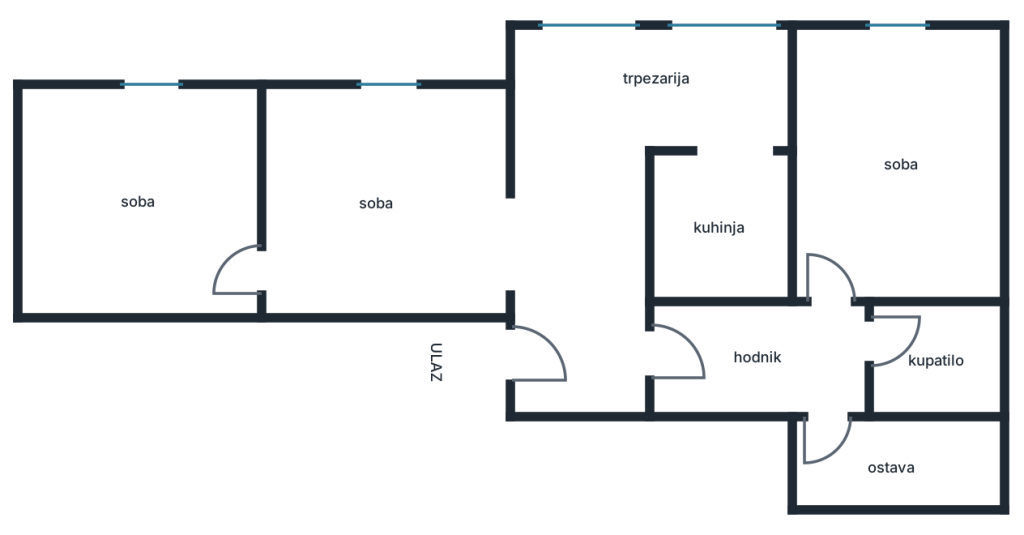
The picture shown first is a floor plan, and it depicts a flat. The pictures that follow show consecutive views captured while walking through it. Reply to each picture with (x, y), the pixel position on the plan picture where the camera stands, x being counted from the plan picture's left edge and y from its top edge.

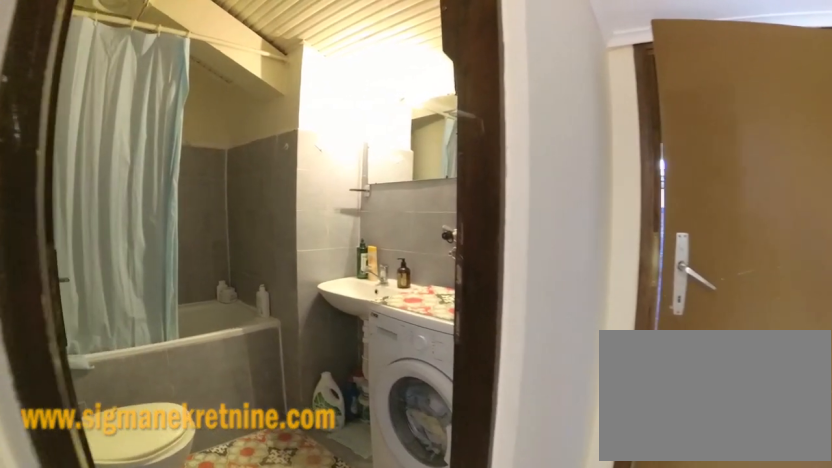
(837, 304)
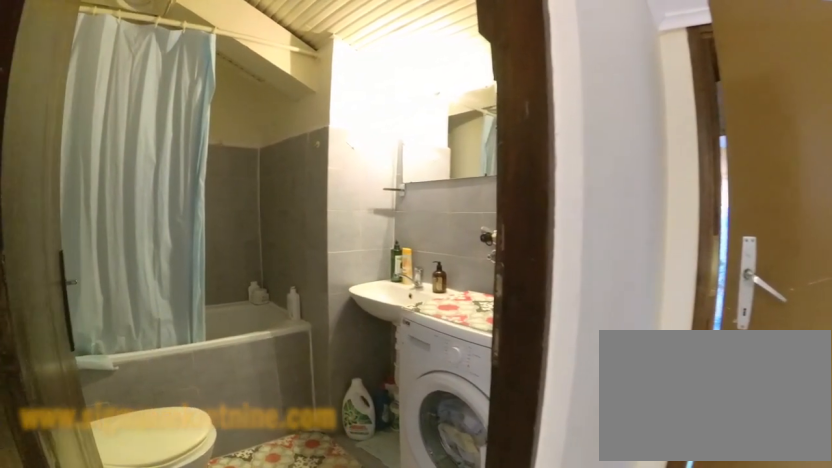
(834, 308)
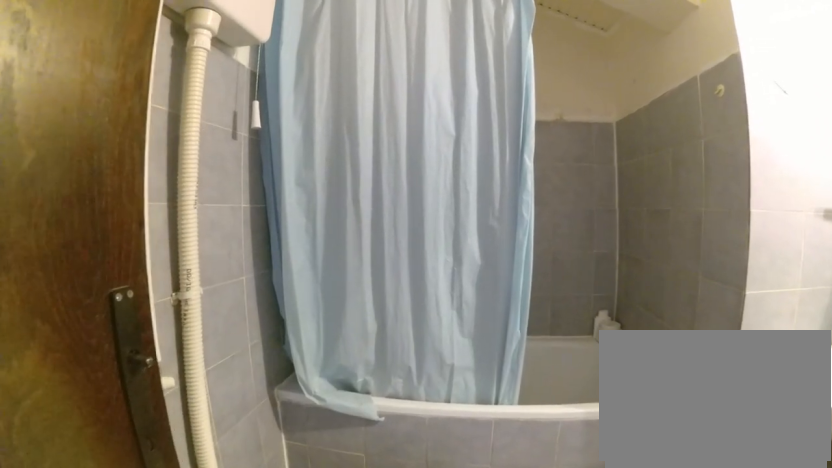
(874, 354)
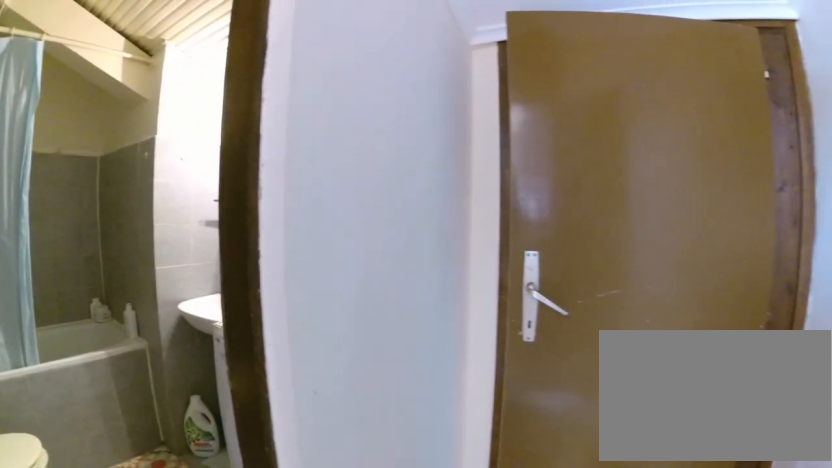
(831, 338)
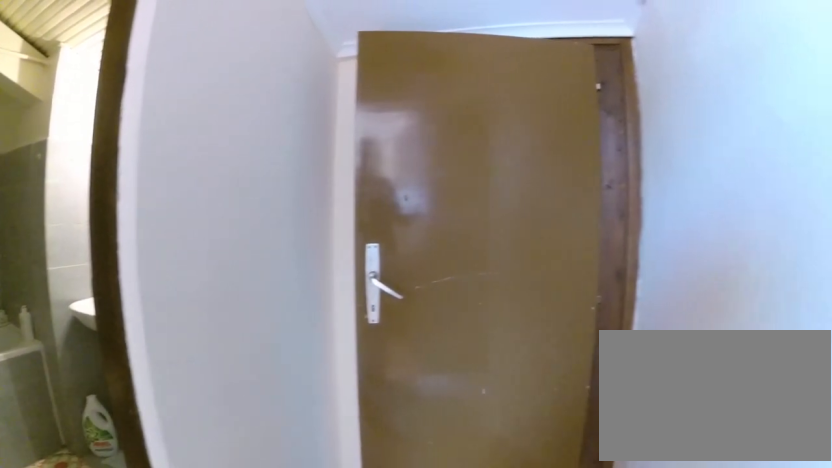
(834, 336)
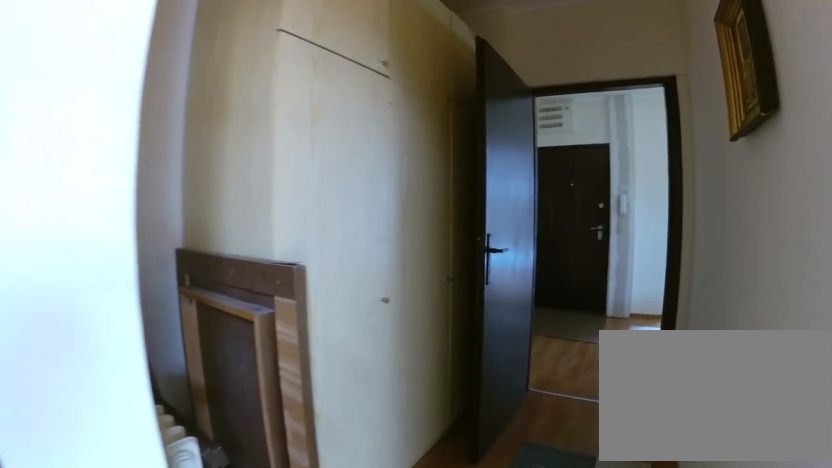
(840, 355)
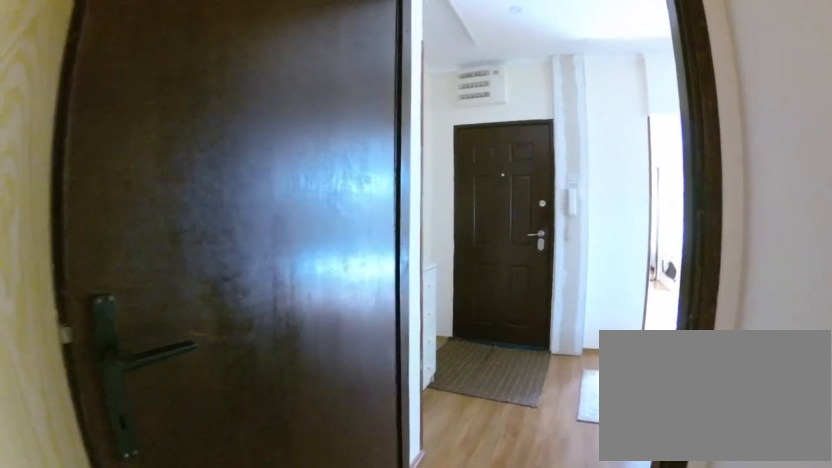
(751, 362)
